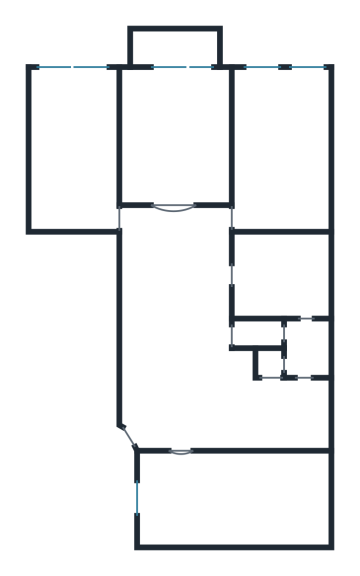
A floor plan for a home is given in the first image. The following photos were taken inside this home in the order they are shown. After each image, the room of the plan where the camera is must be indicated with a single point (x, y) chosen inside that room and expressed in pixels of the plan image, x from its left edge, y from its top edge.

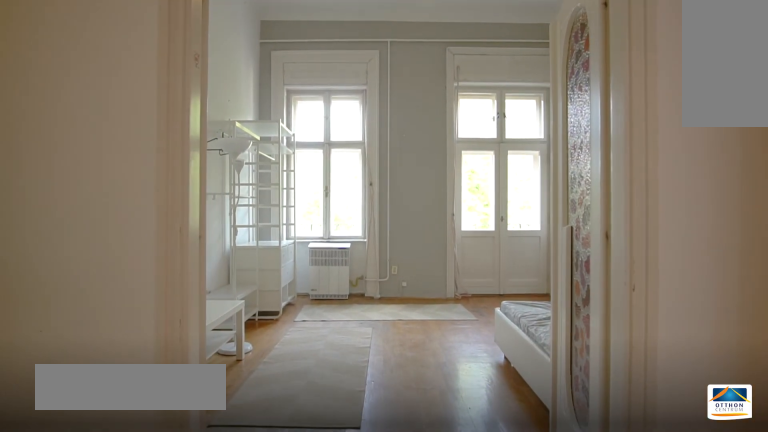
(180, 151)
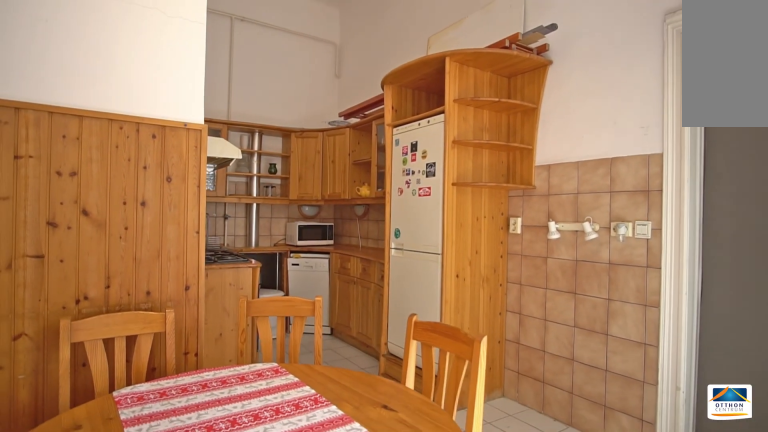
(221, 418)
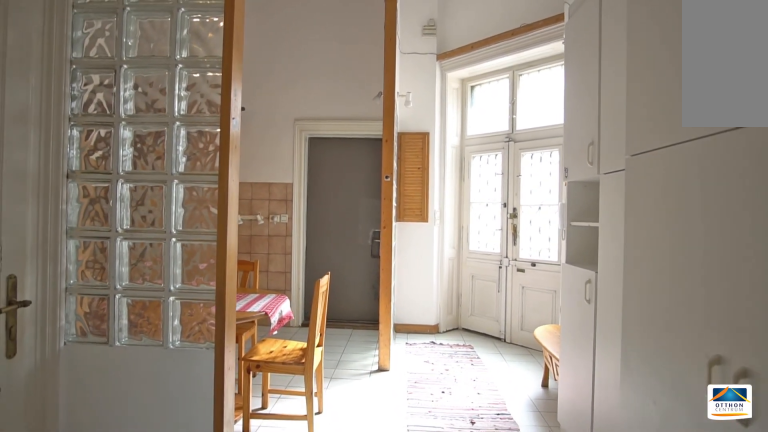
(221, 418)
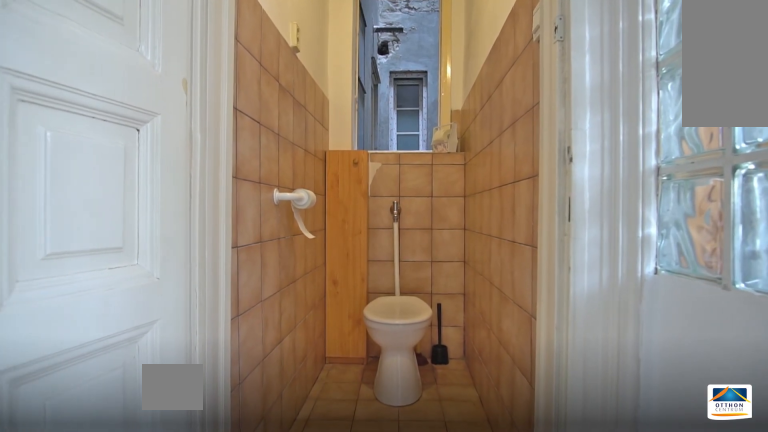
(260, 331)
